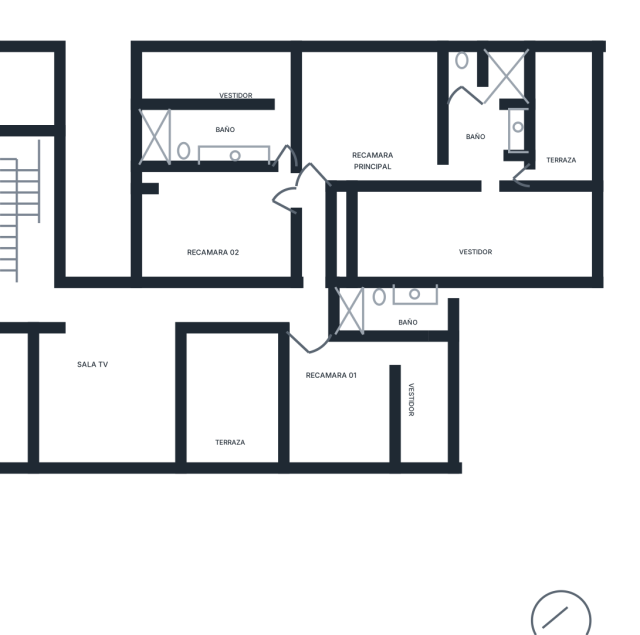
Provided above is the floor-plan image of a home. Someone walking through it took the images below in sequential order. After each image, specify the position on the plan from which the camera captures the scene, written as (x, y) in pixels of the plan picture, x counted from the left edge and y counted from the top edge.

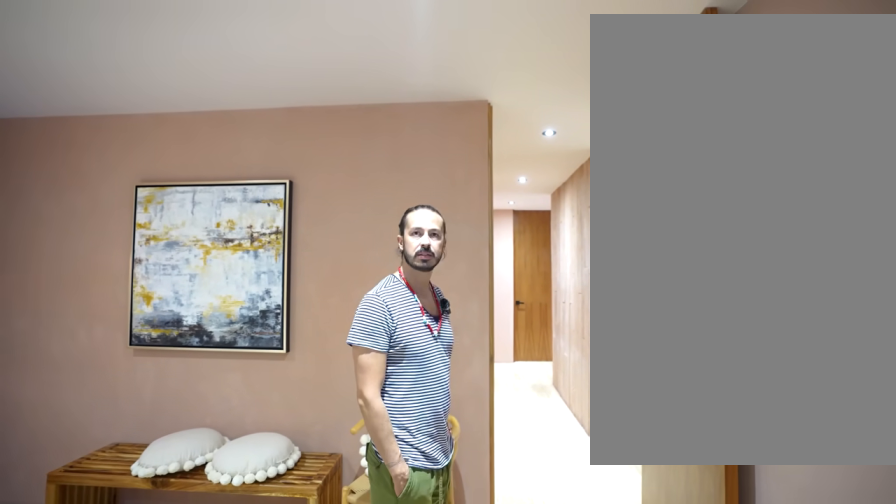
(331, 149)
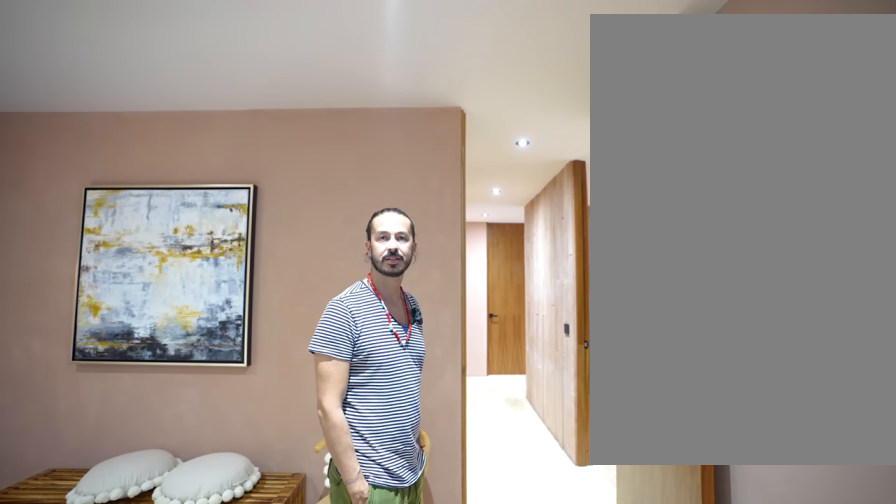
(331, 140)
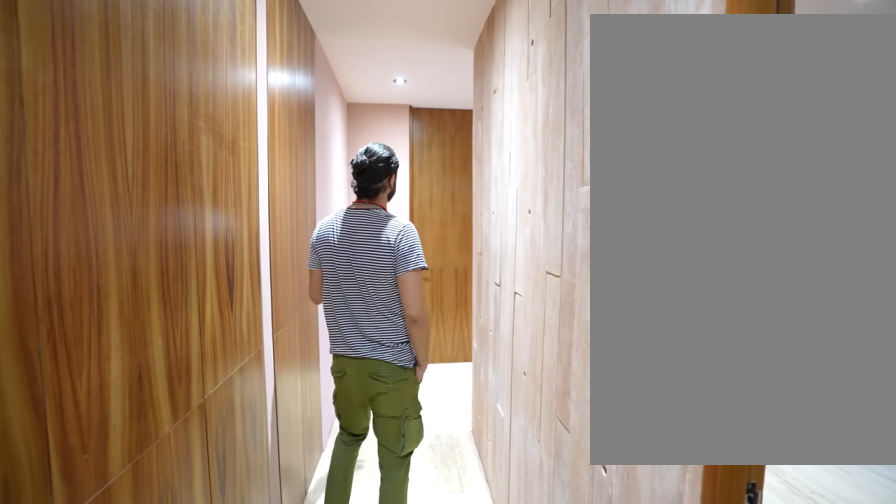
(314, 197)
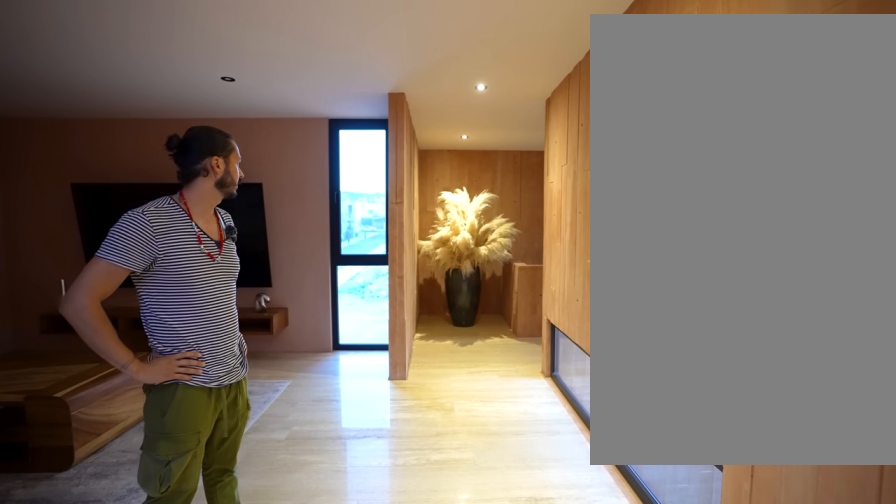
(173, 311)
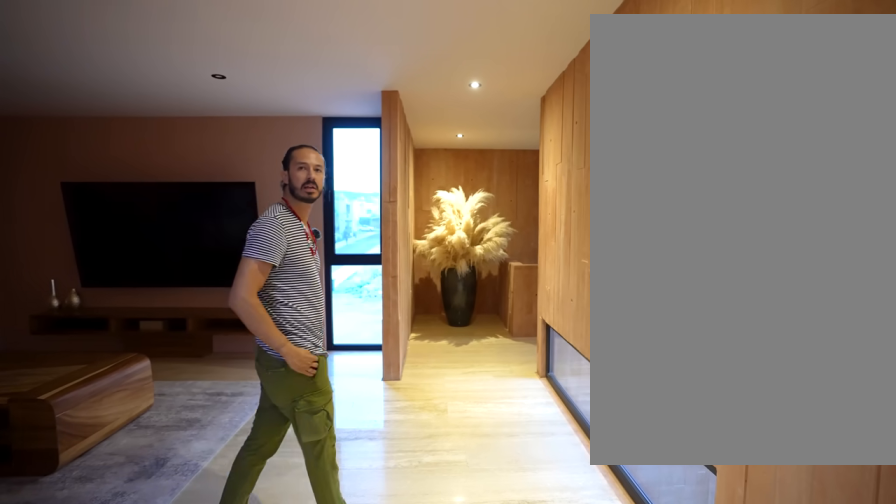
(172, 311)
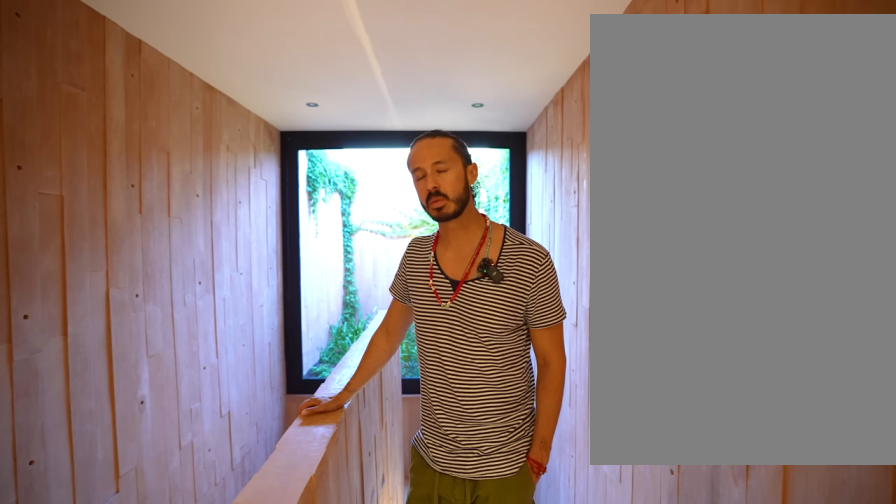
(44, 292)
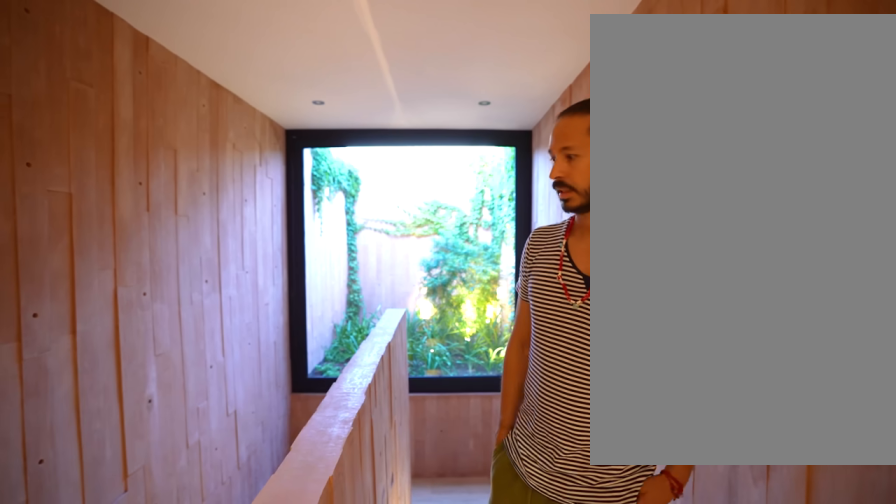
(38, 295)
